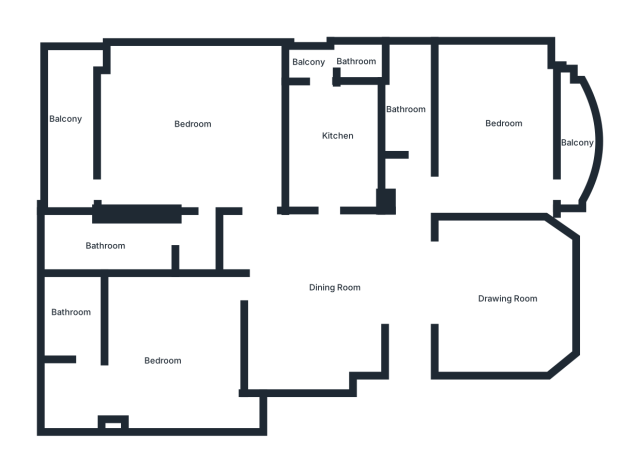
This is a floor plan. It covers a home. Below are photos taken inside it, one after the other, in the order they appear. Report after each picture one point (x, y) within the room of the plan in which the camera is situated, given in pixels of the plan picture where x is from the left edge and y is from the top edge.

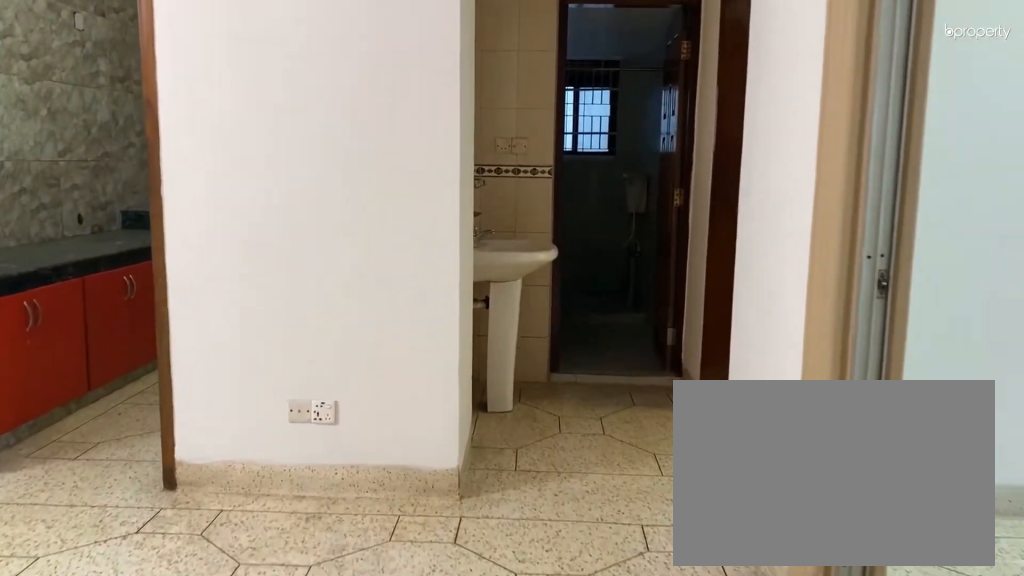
(409, 314)
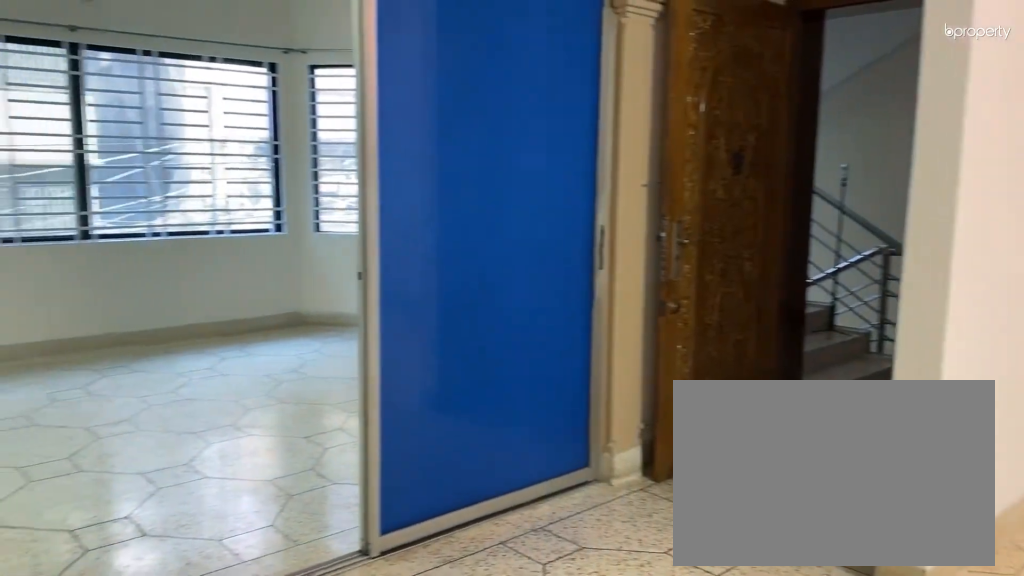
(317, 292)
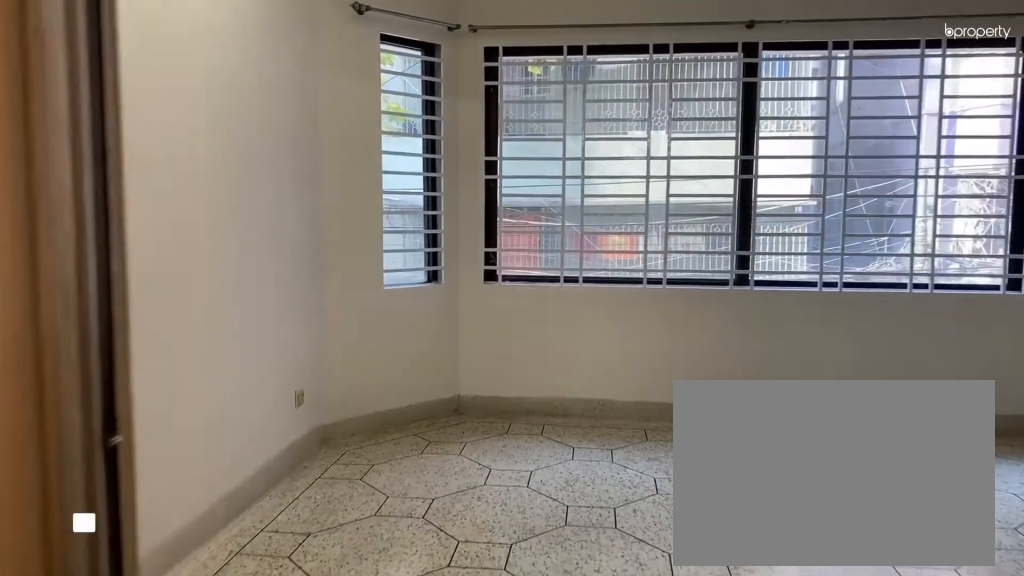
(450, 296)
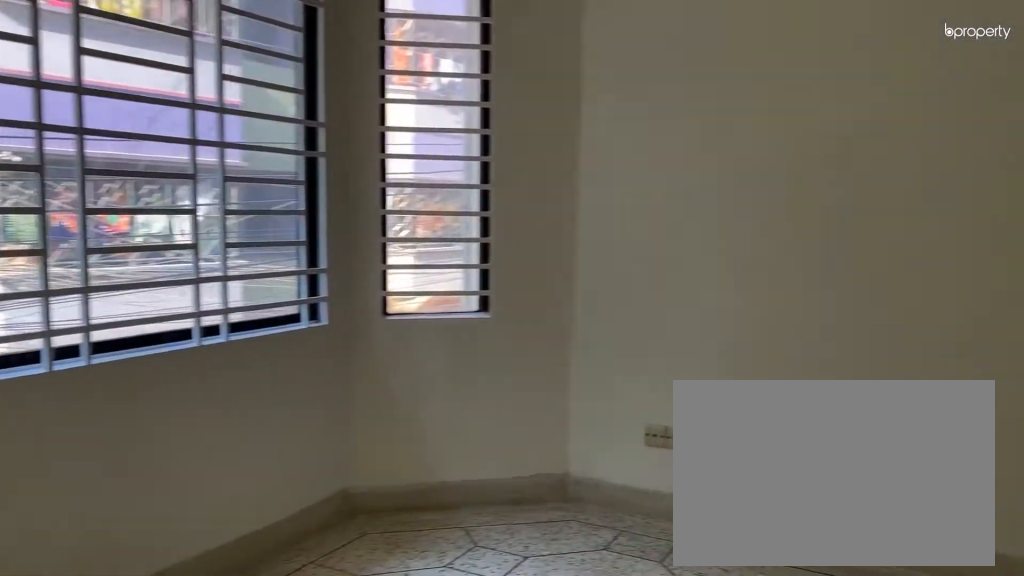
(510, 296)
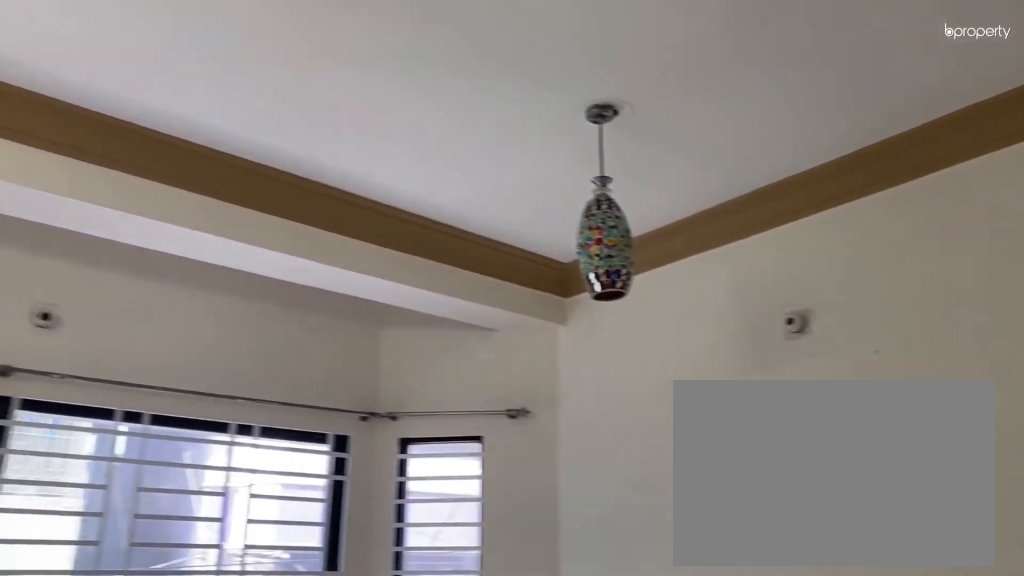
(510, 296)
